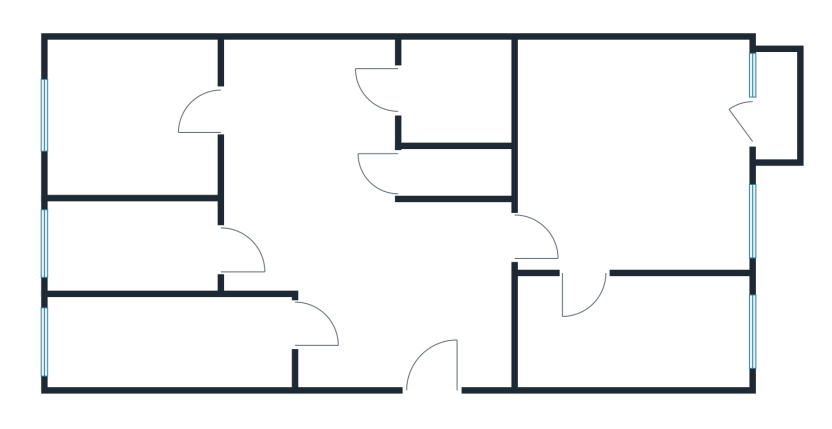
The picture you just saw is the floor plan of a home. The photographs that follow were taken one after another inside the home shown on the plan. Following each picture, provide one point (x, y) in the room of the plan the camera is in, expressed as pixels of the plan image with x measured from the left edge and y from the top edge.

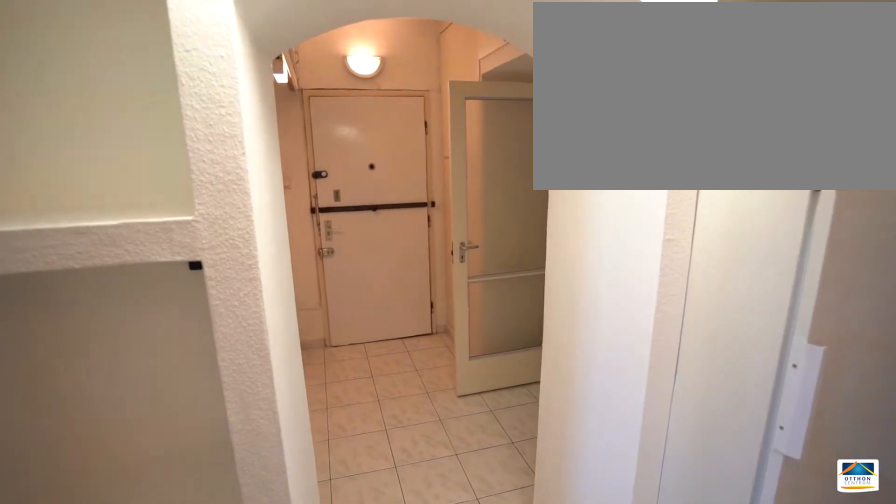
(381, 276)
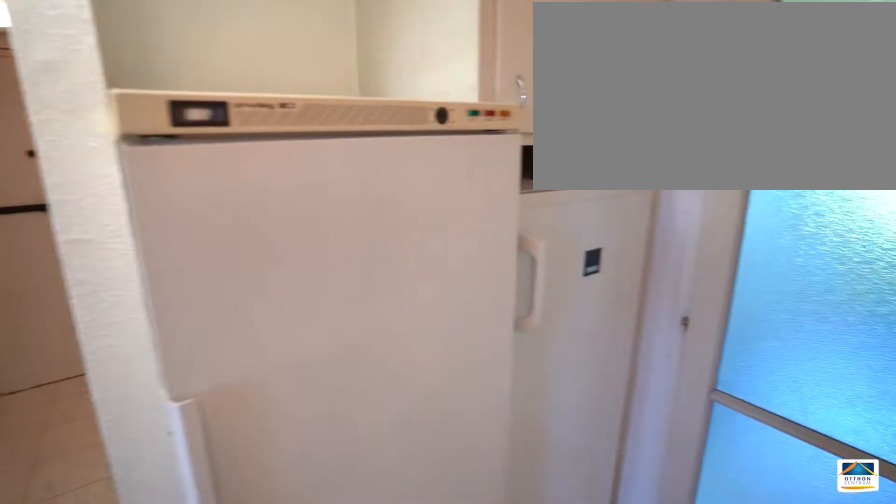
(381, 276)
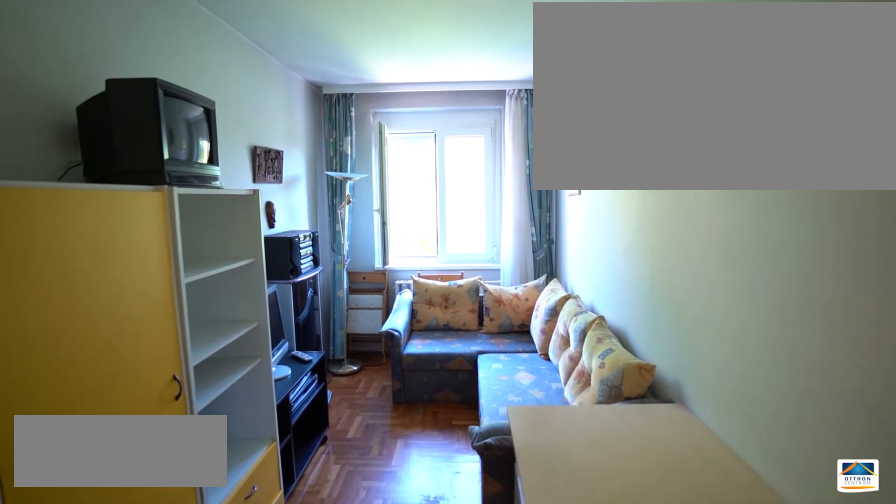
(153, 341)
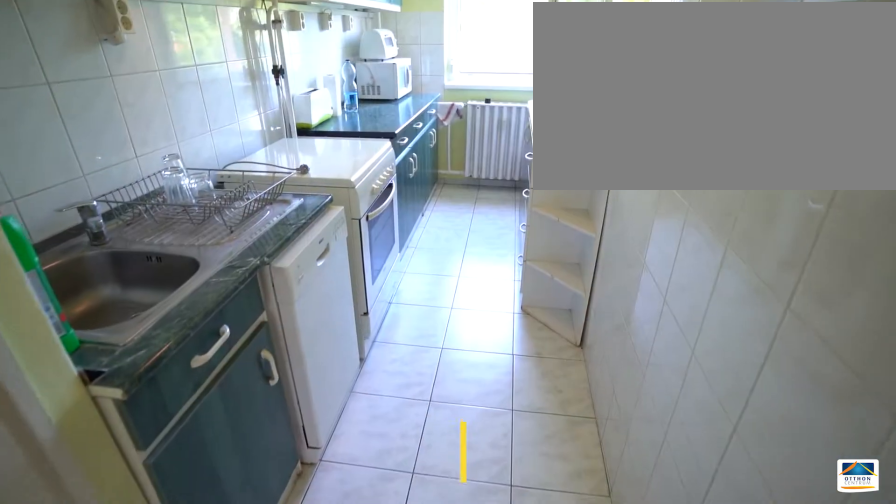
(140, 247)
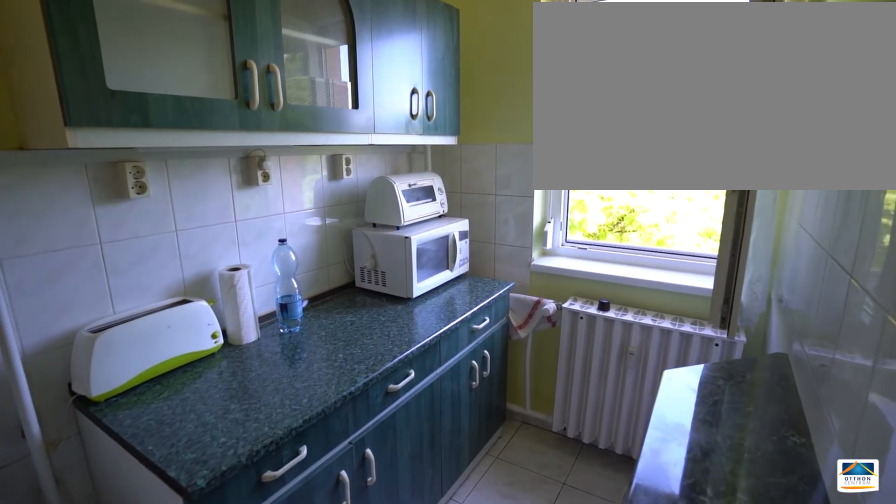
(140, 247)
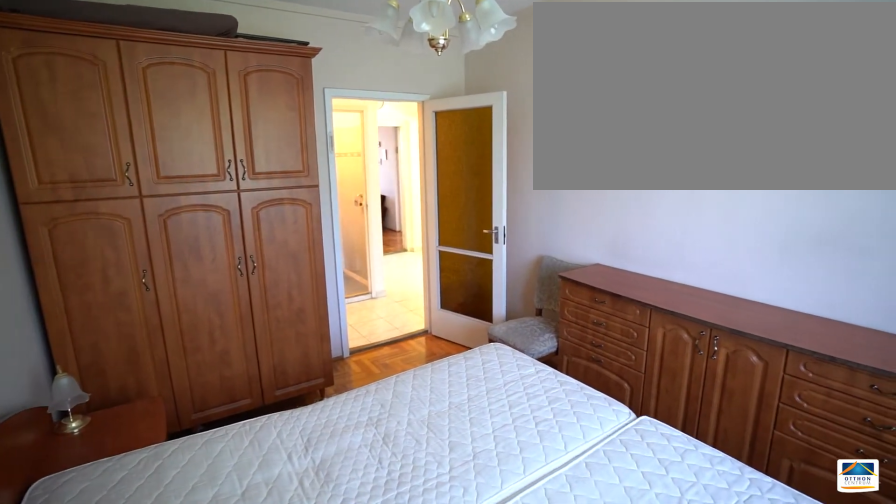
(121, 129)
